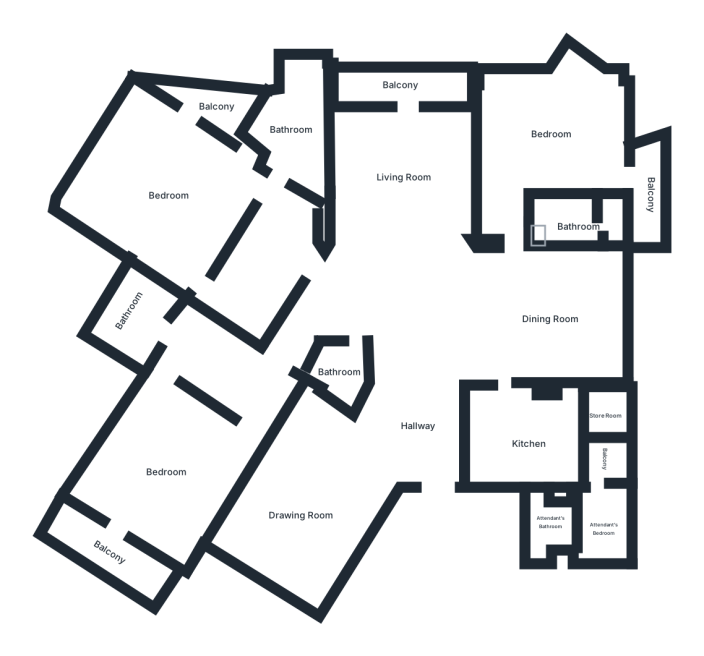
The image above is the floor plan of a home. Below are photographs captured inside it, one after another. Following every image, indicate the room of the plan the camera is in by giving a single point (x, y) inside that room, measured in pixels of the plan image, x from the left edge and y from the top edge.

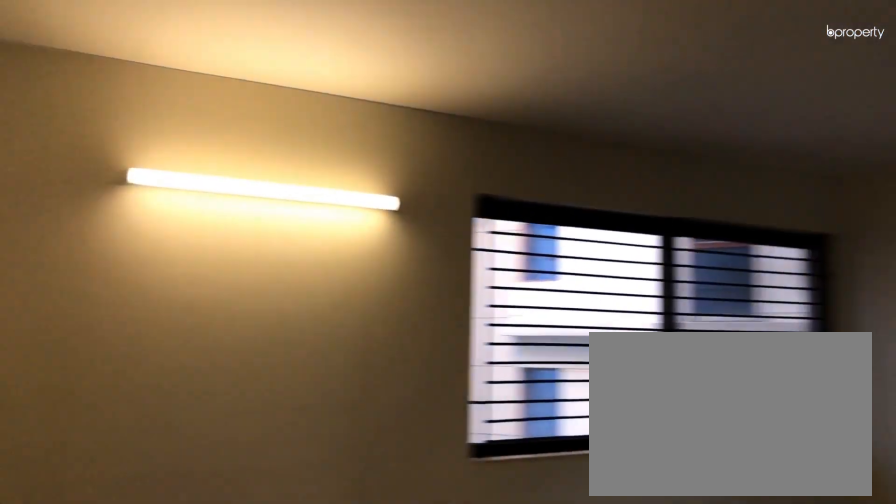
(167, 188)
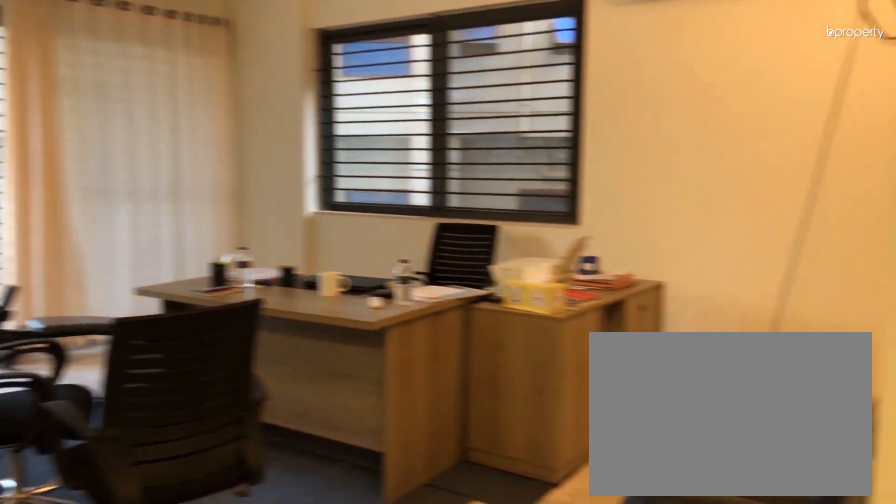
(164, 464)
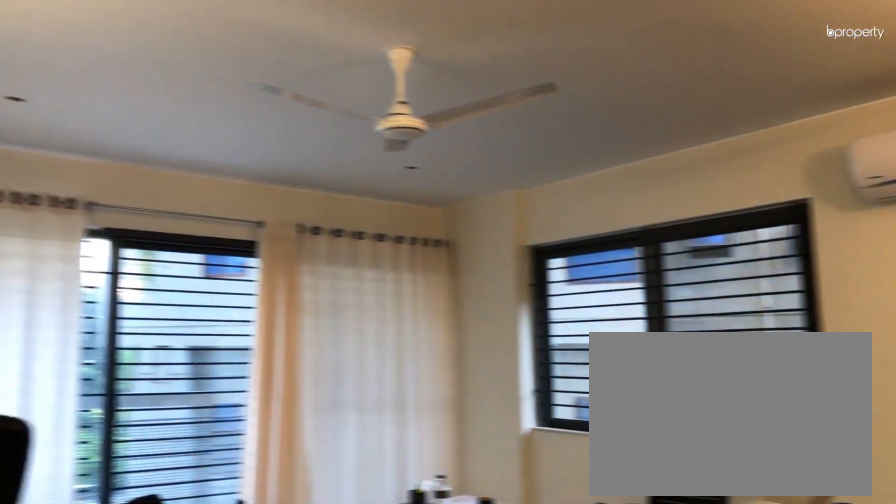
(164, 464)
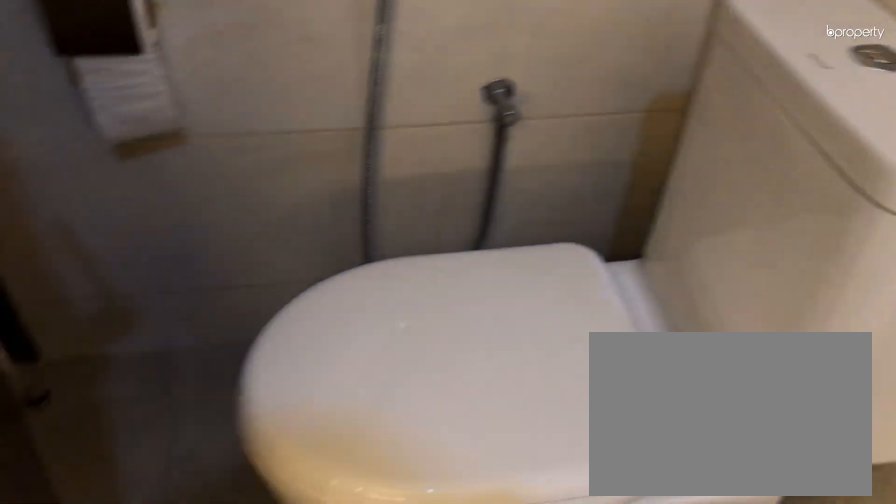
(135, 321)
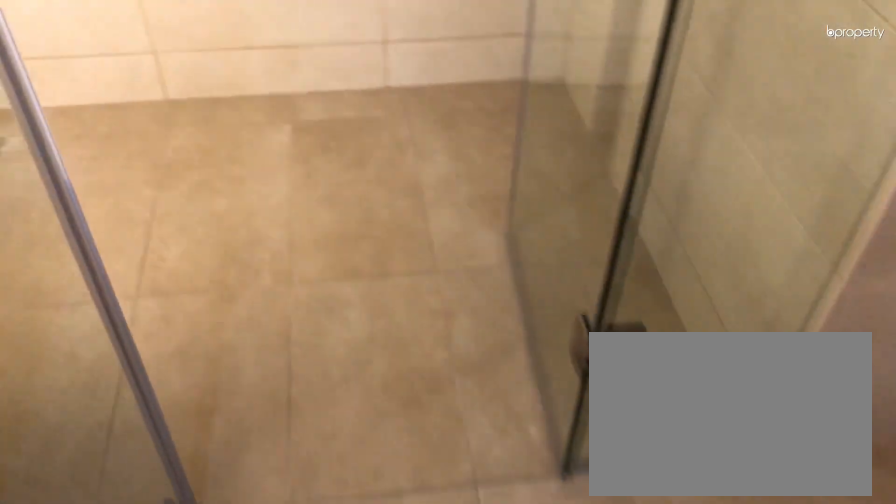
(135, 321)
